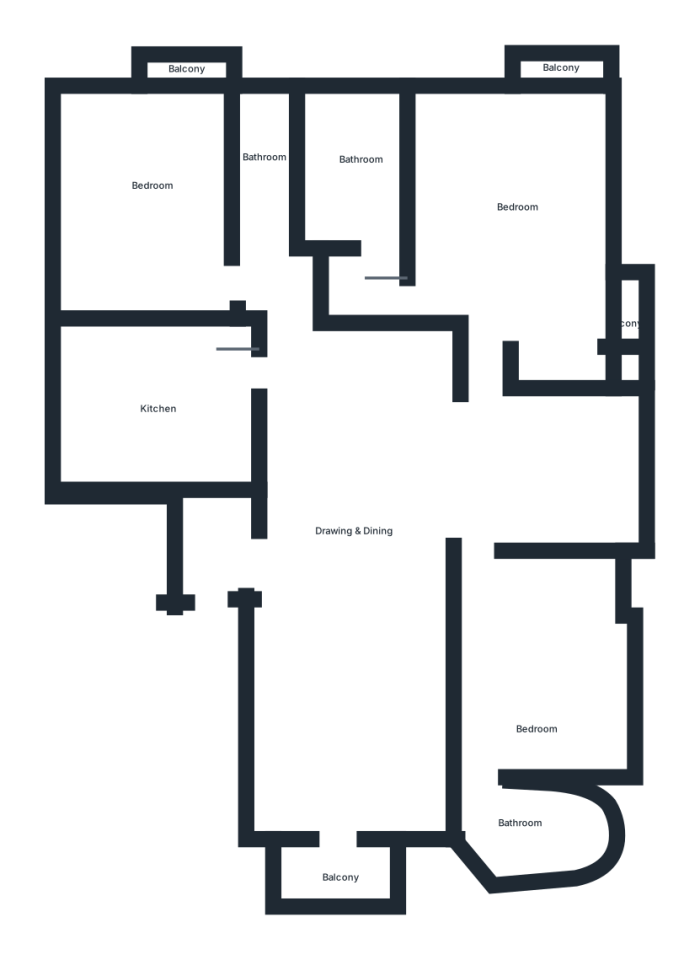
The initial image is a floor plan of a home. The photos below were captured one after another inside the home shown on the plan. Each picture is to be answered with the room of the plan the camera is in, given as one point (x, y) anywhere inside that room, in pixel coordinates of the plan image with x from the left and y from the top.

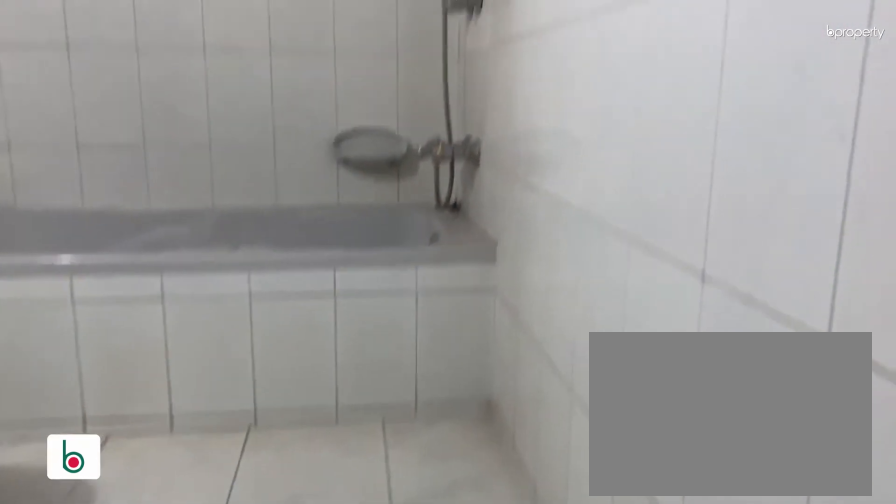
(357, 169)
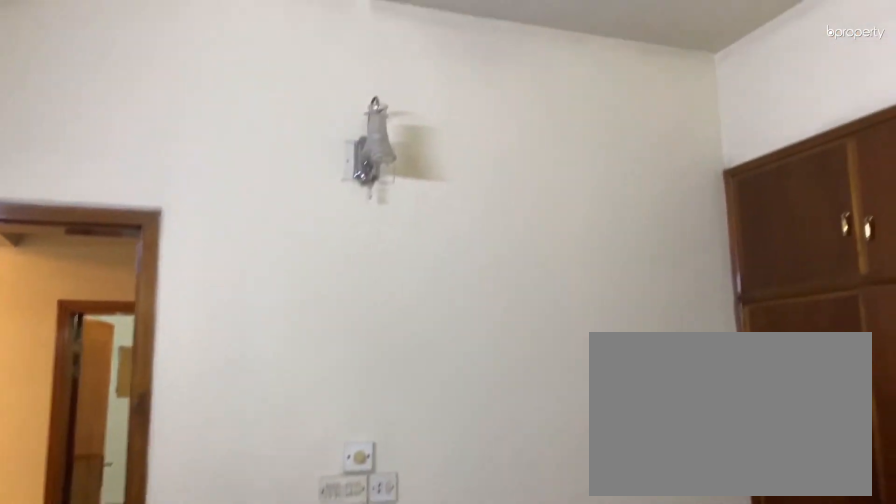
(538, 682)
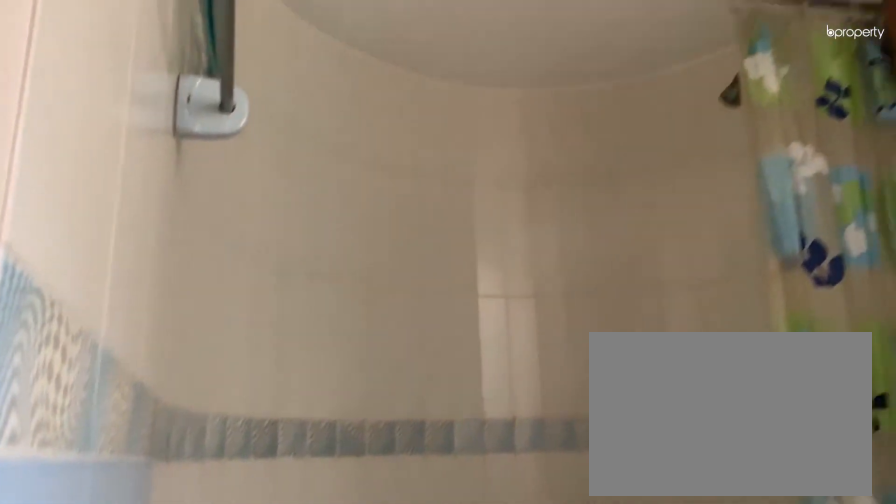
(538, 832)
